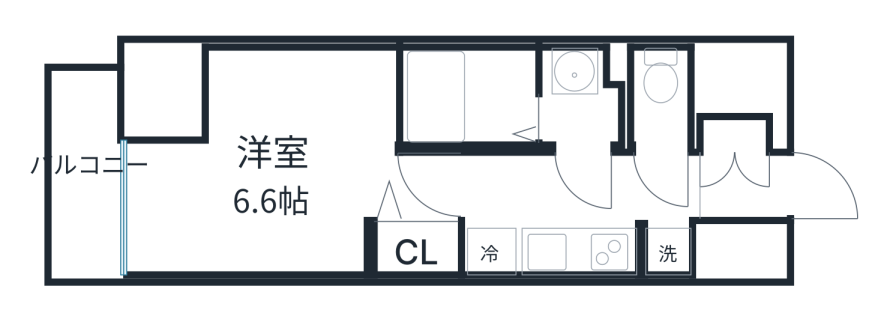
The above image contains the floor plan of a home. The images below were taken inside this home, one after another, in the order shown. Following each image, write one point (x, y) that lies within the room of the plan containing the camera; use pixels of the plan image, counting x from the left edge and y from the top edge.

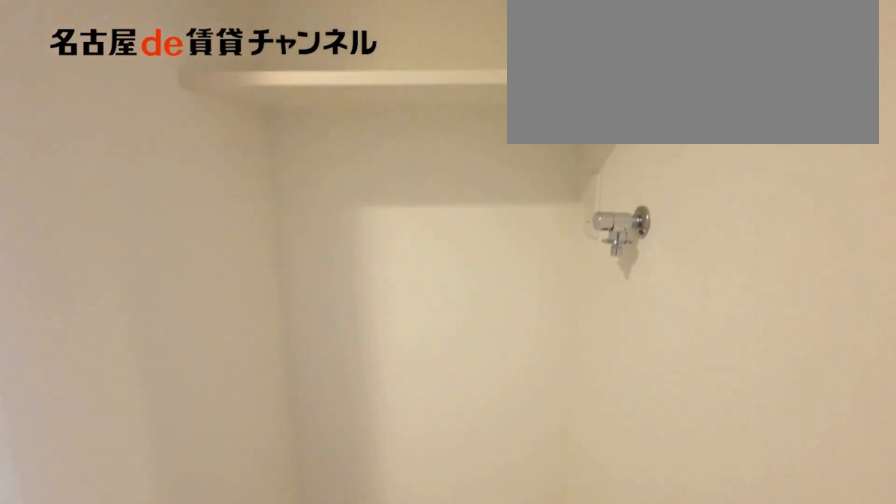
(665, 250)
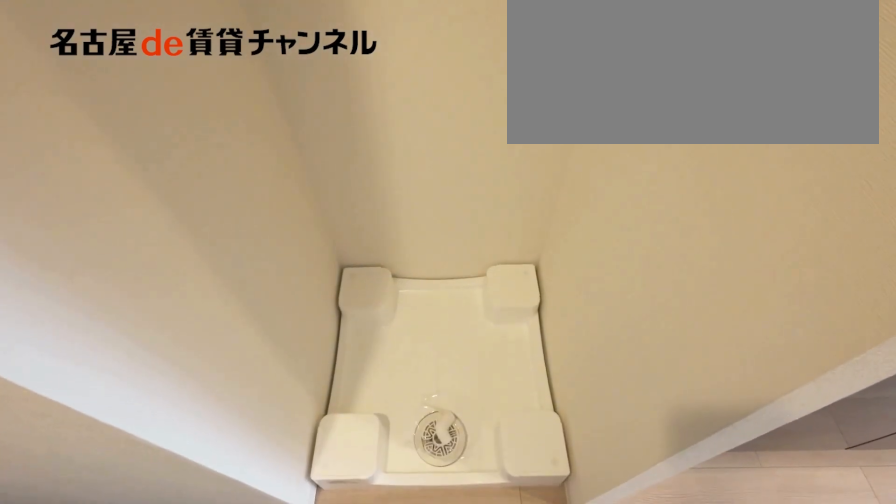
(665, 250)
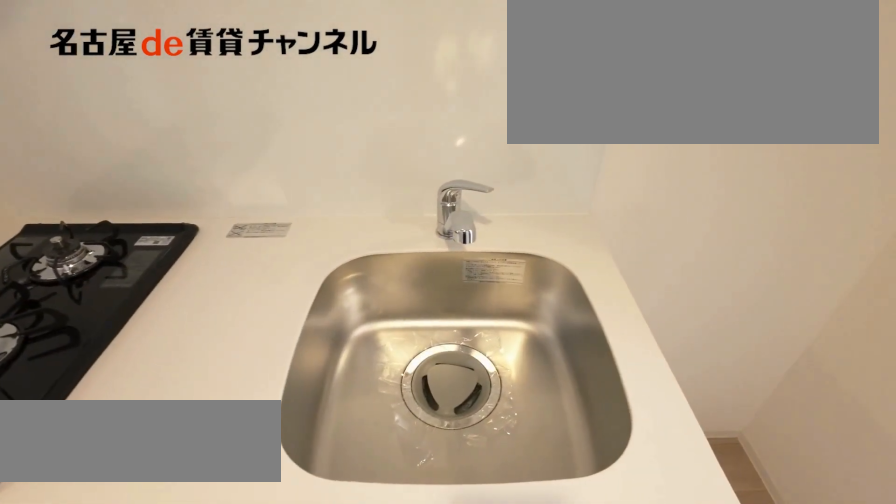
(550, 247)
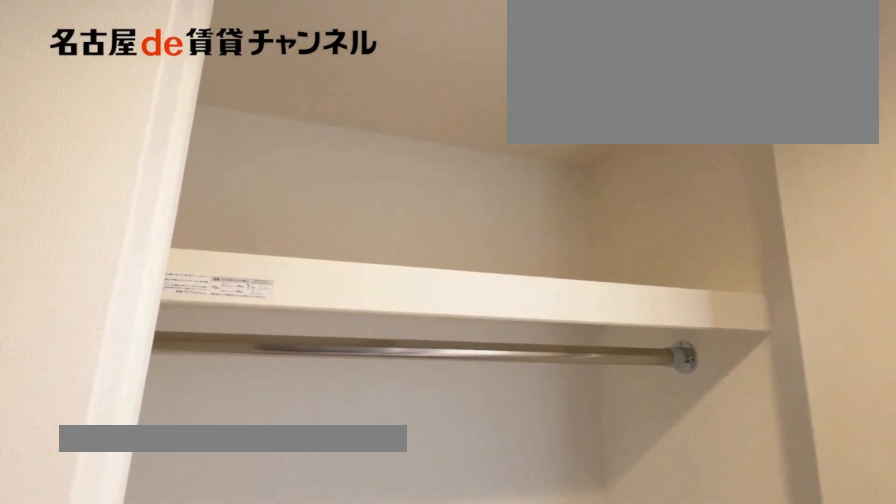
(414, 248)
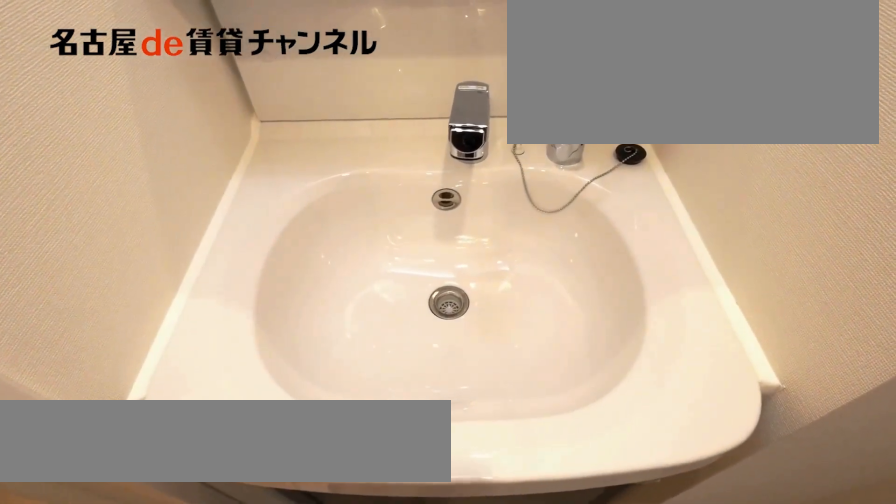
(583, 98)
